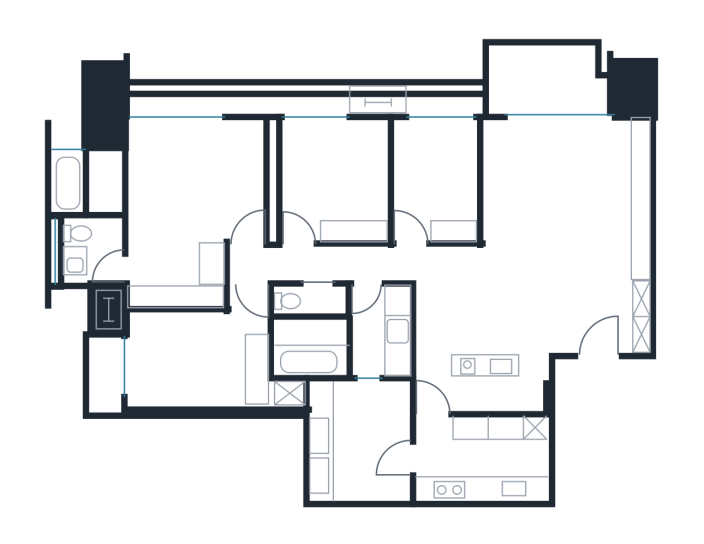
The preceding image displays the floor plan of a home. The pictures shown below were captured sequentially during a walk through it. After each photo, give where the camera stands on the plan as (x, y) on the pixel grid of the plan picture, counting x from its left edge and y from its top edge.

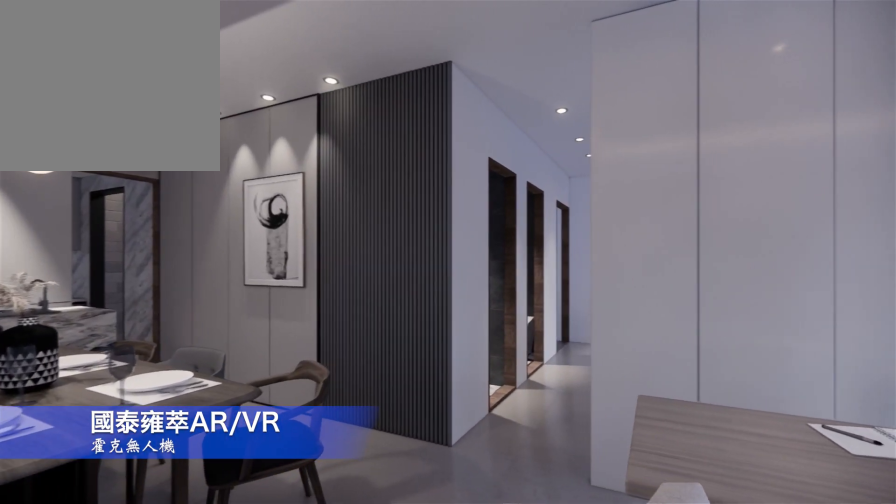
(511, 247)
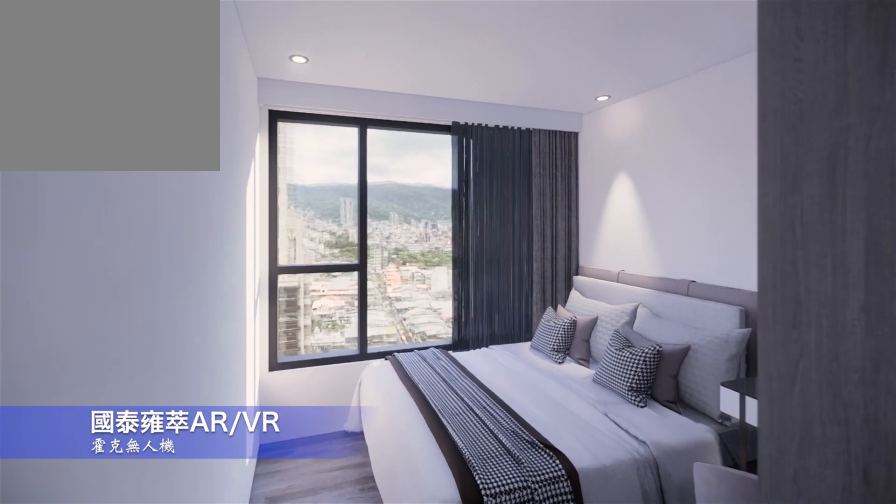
(309, 198)
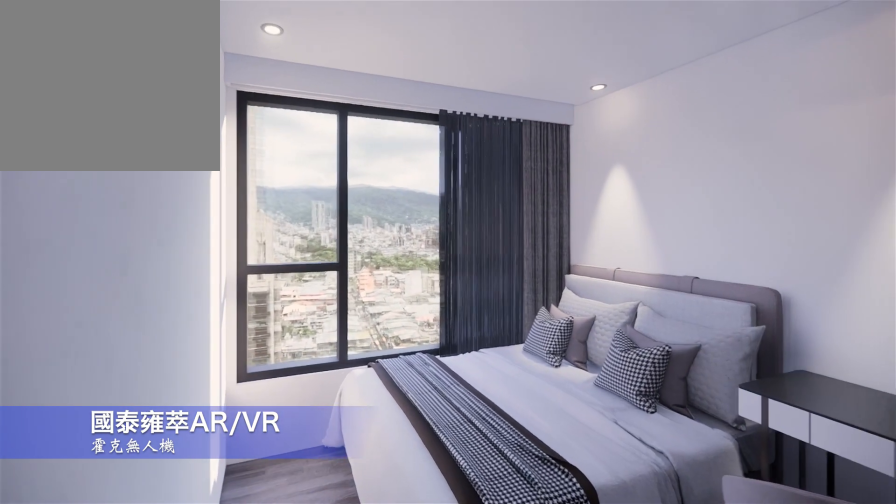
(310, 195)
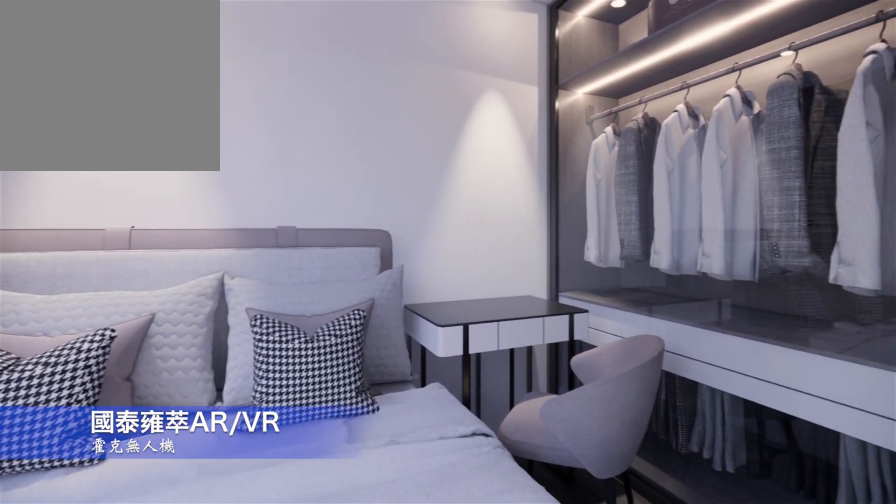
(327, 177)
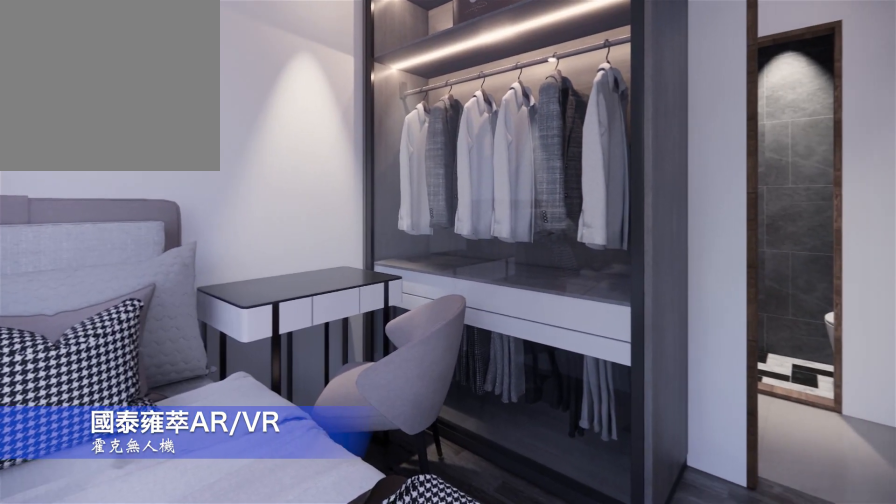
(327, 185)
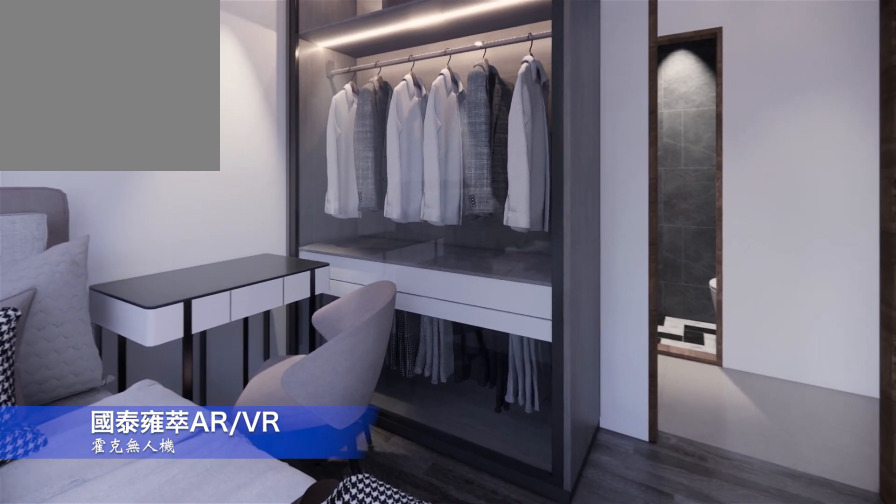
(326, 187)
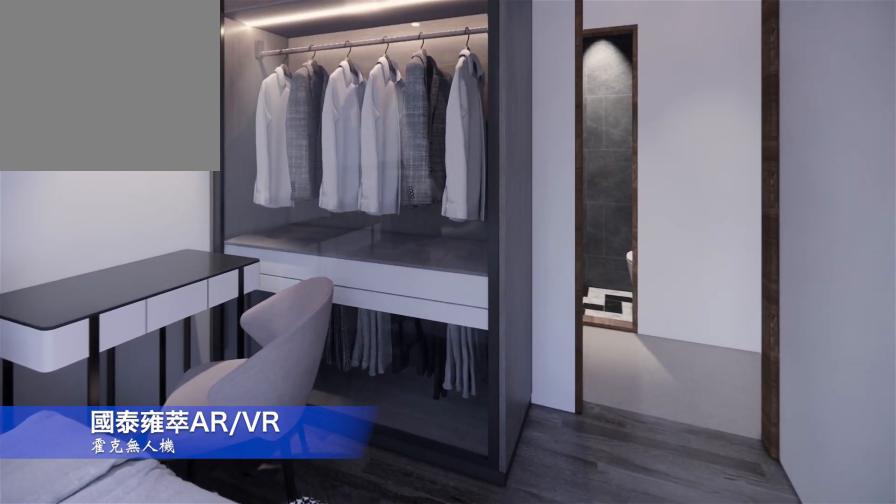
(326, 189)
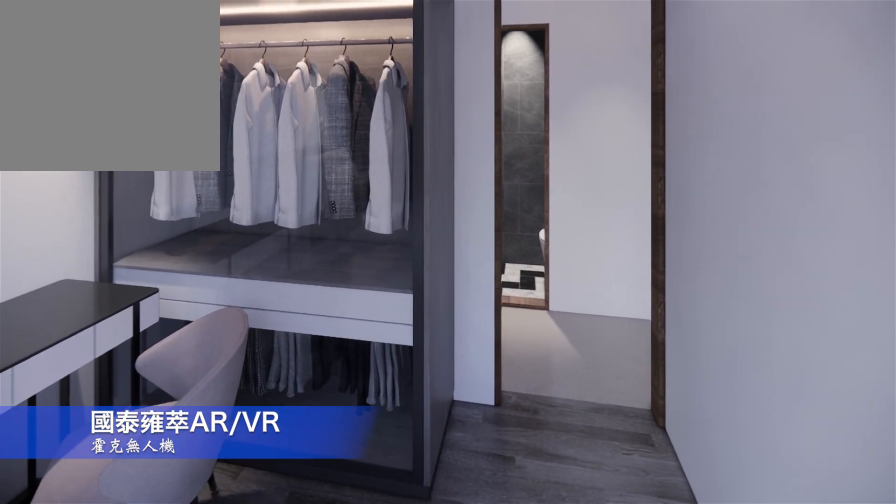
(325, 194)
